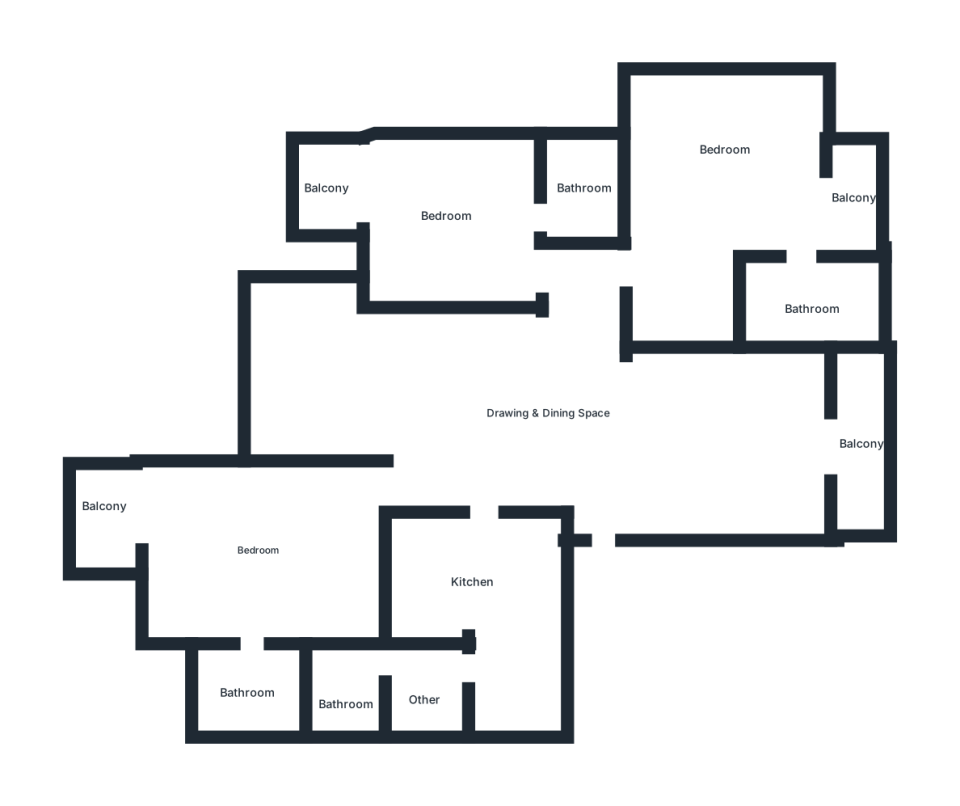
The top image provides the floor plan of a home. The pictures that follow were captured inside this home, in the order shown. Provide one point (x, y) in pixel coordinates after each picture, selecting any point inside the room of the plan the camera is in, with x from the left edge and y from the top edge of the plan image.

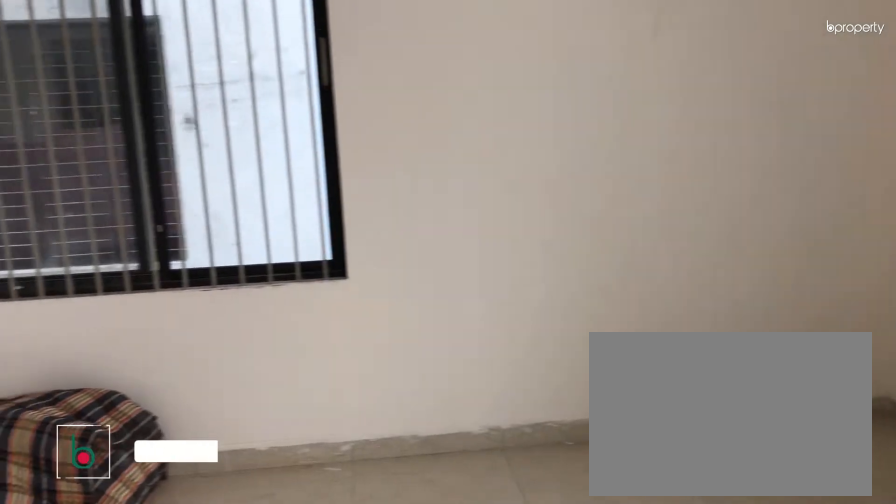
(731, 195)
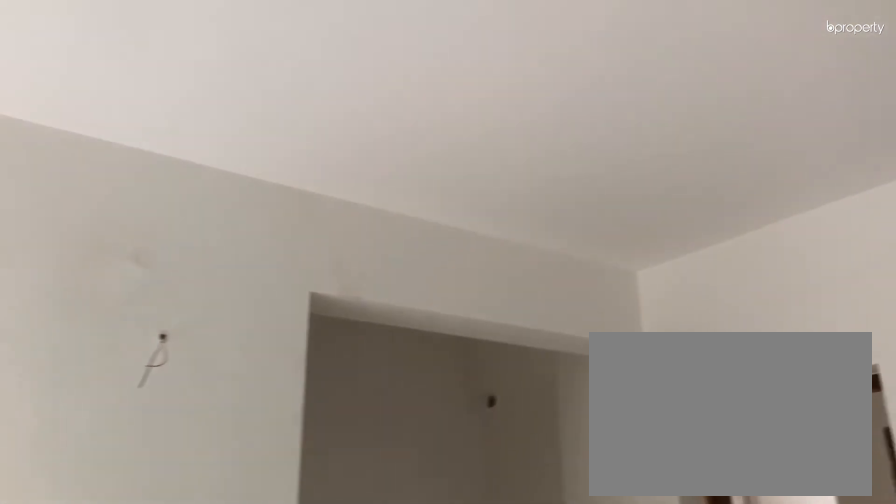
(732, 194)
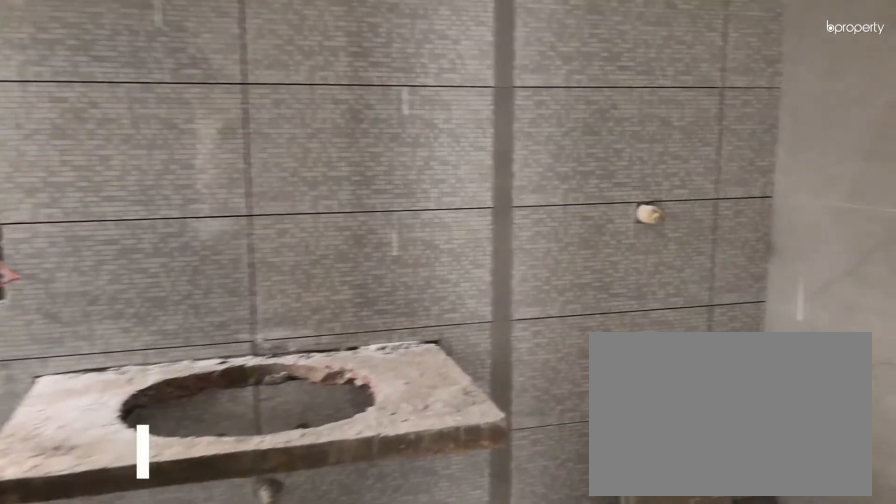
(802, 308)
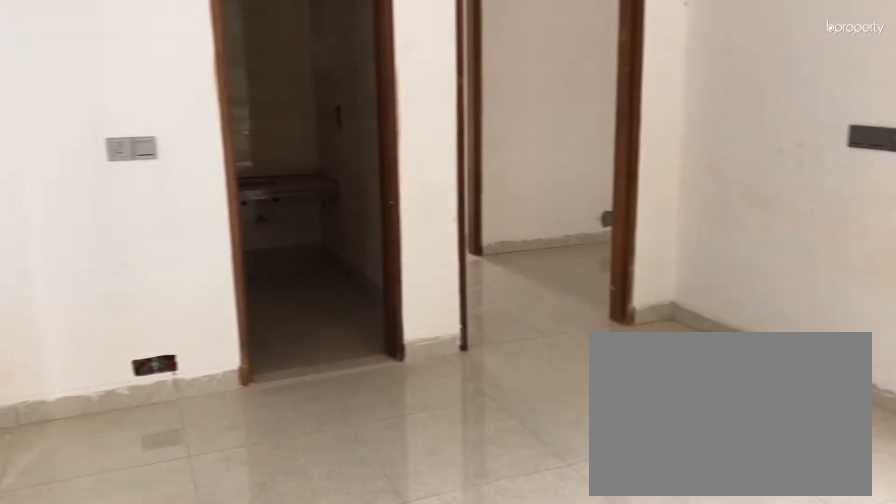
(474, 221)
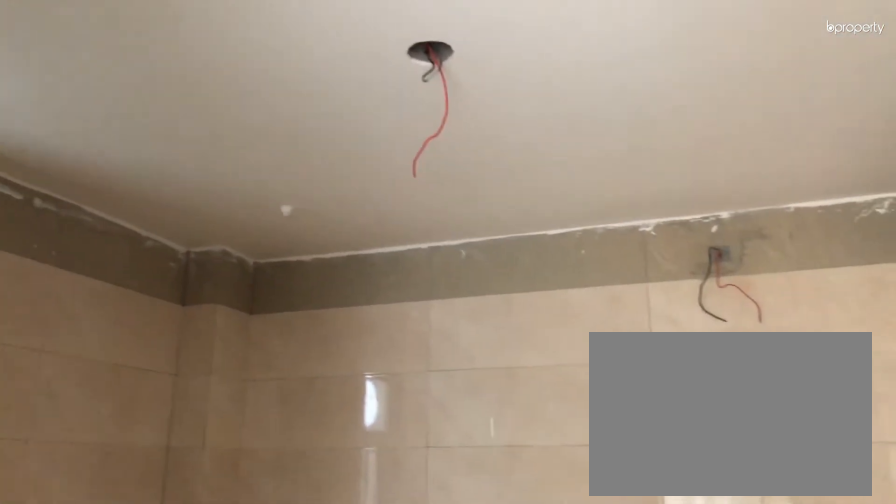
(594, 193)
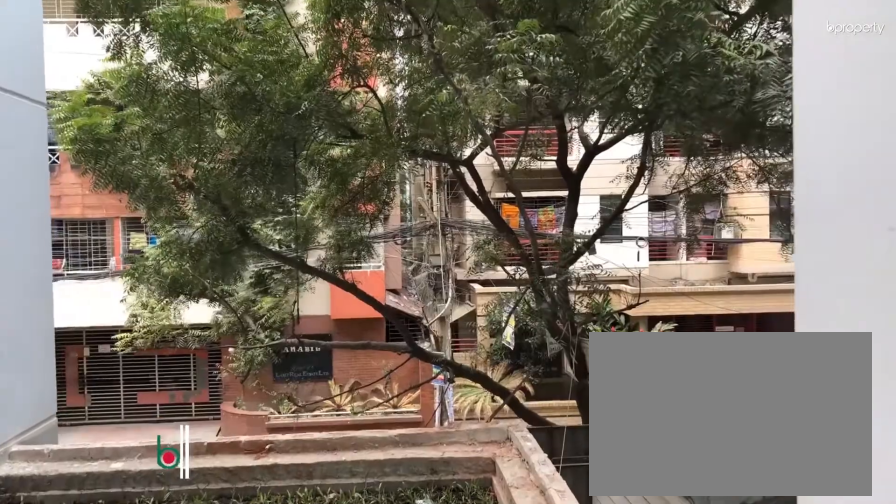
(359, 189)
